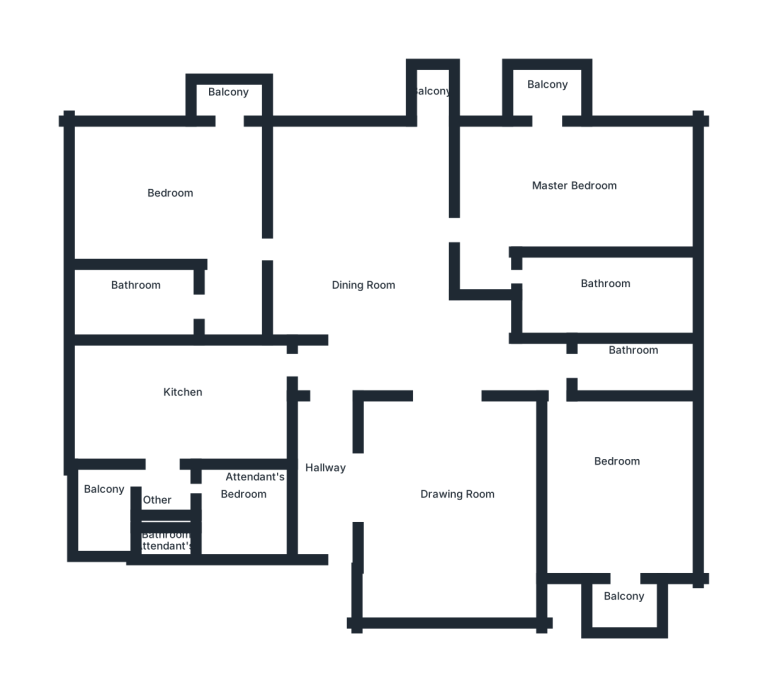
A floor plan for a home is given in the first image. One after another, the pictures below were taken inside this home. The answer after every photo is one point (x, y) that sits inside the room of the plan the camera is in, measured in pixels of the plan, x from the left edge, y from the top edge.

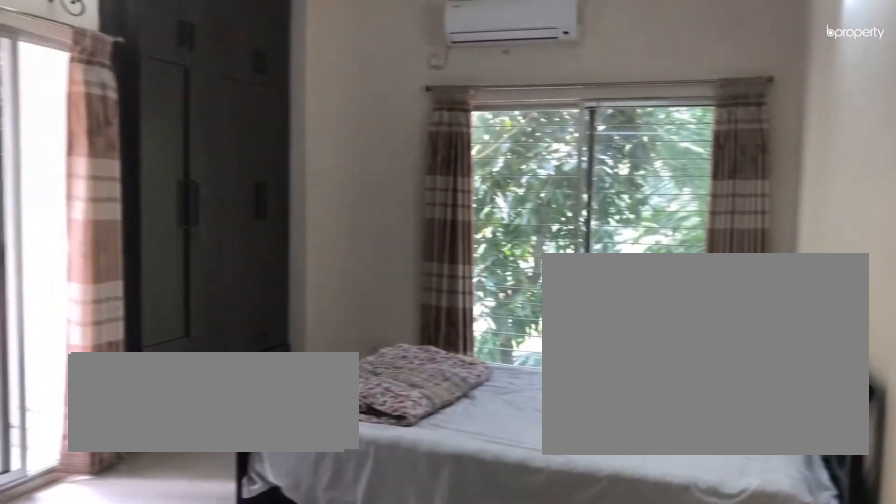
(573, 191)
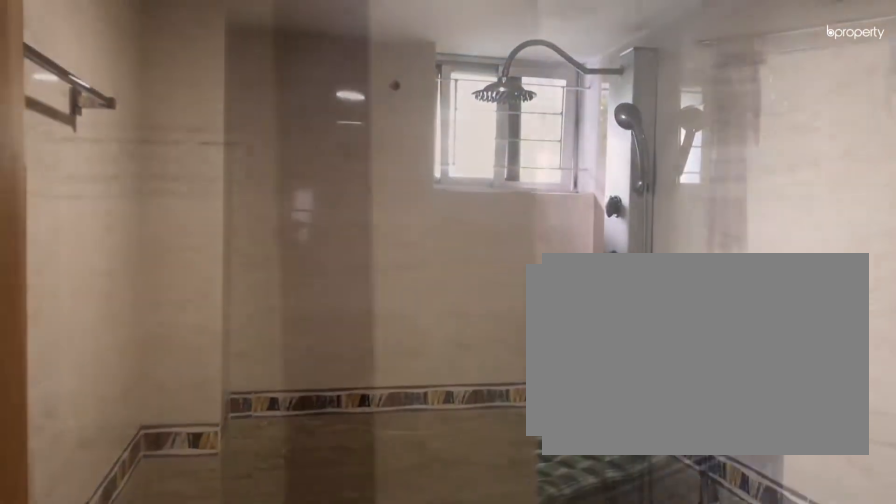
(630, 365)
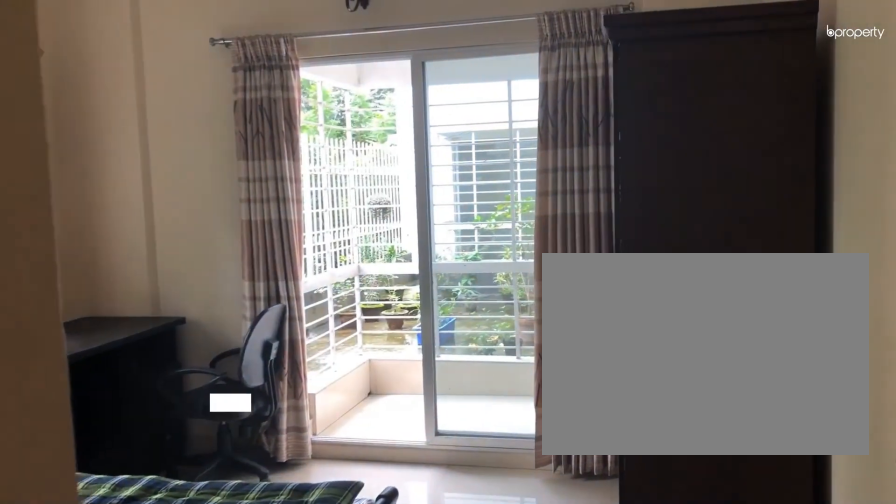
(616, 472)
